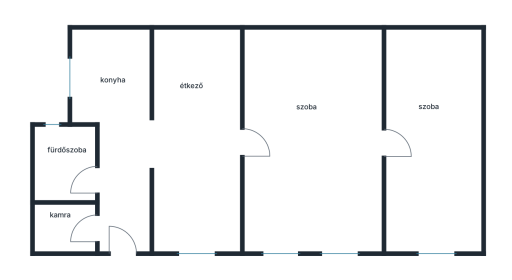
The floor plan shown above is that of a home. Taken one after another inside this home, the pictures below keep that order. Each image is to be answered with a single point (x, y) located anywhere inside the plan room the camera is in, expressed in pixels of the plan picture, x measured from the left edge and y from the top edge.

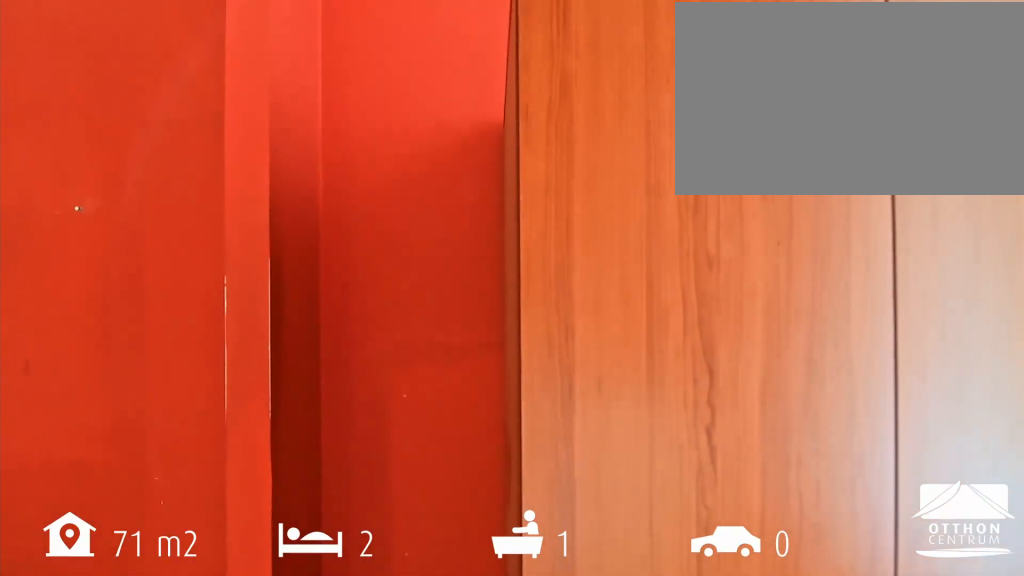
(434, 150)
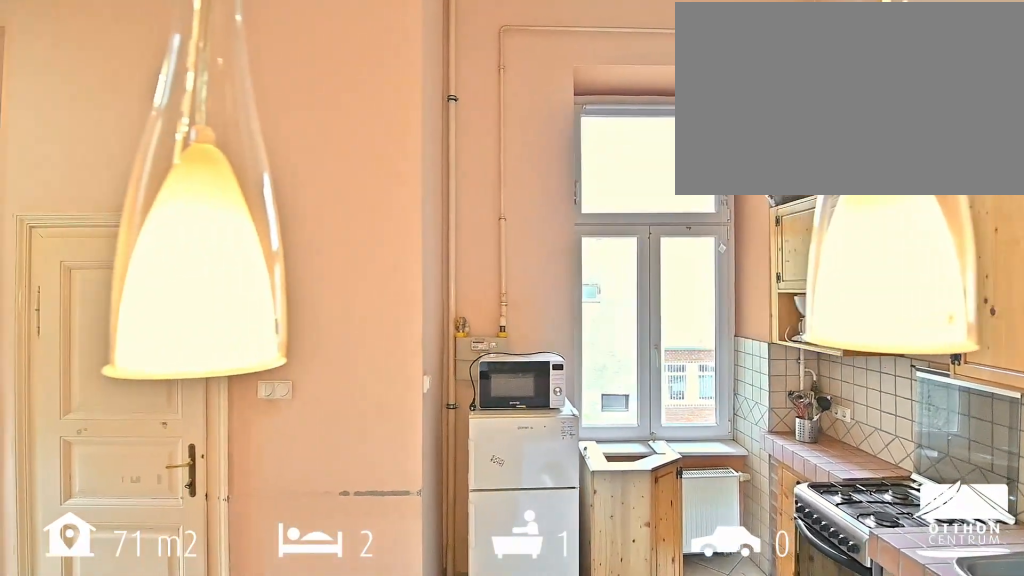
(197, 147)
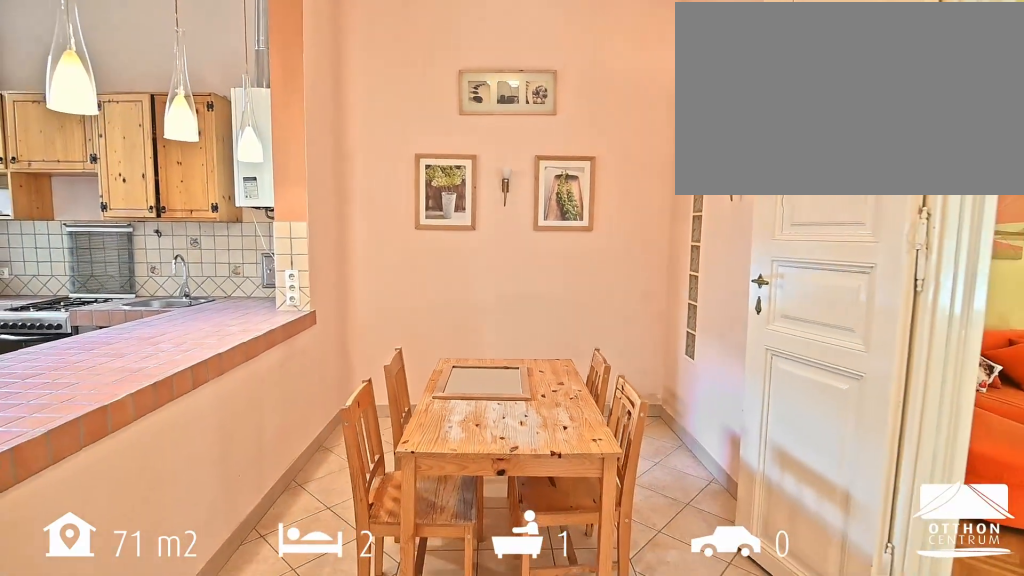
(197, 147)
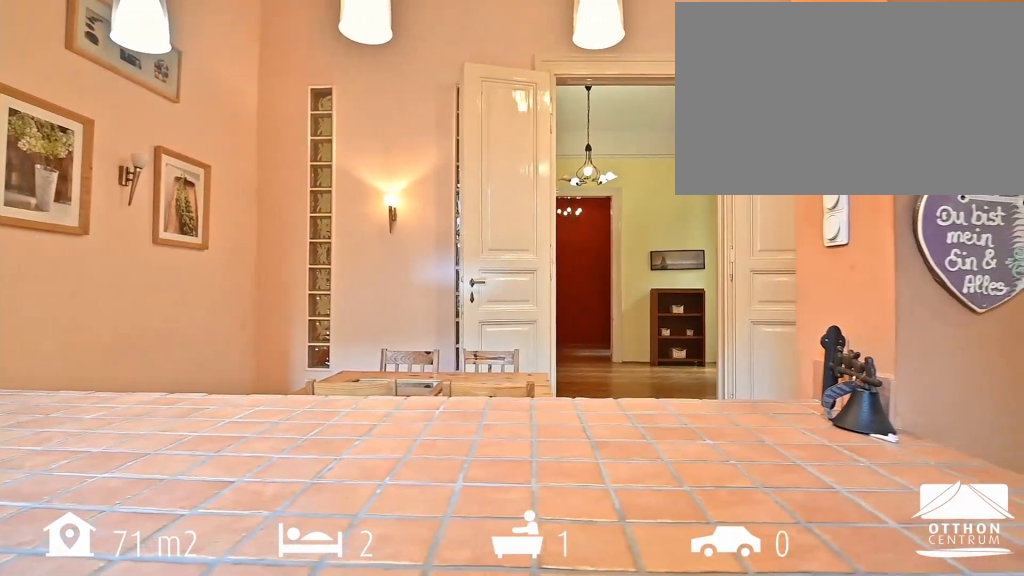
(112, 79)
